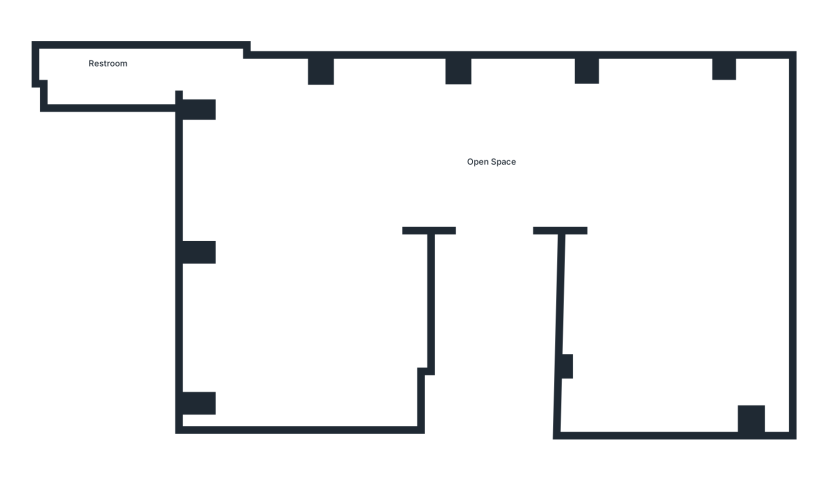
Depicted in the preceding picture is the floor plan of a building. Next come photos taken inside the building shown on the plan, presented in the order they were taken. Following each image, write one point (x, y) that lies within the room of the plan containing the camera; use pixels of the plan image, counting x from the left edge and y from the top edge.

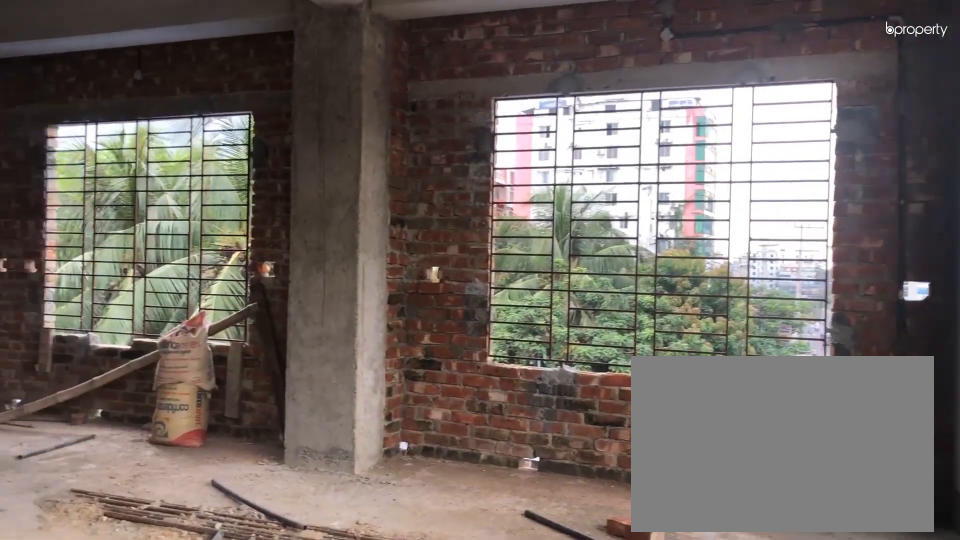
(659, 159)
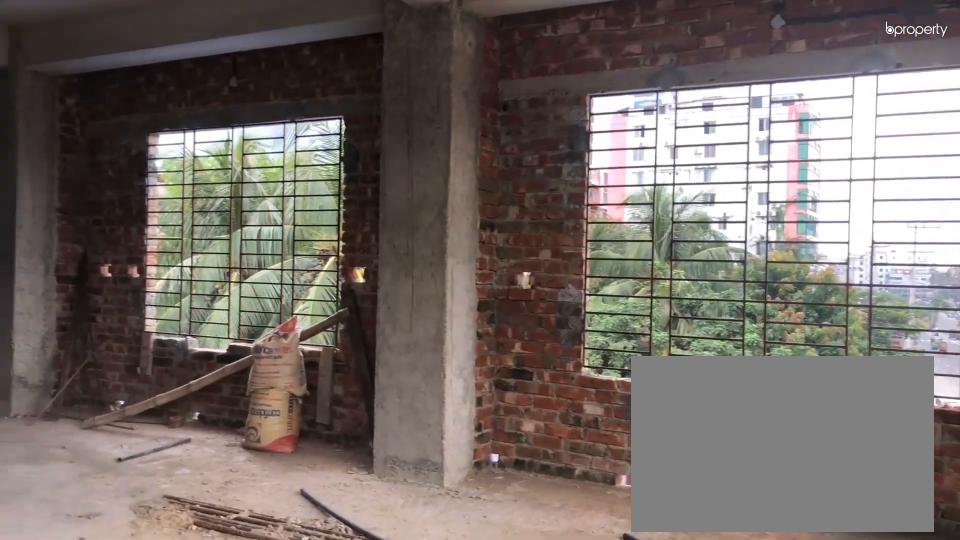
(659, 159)
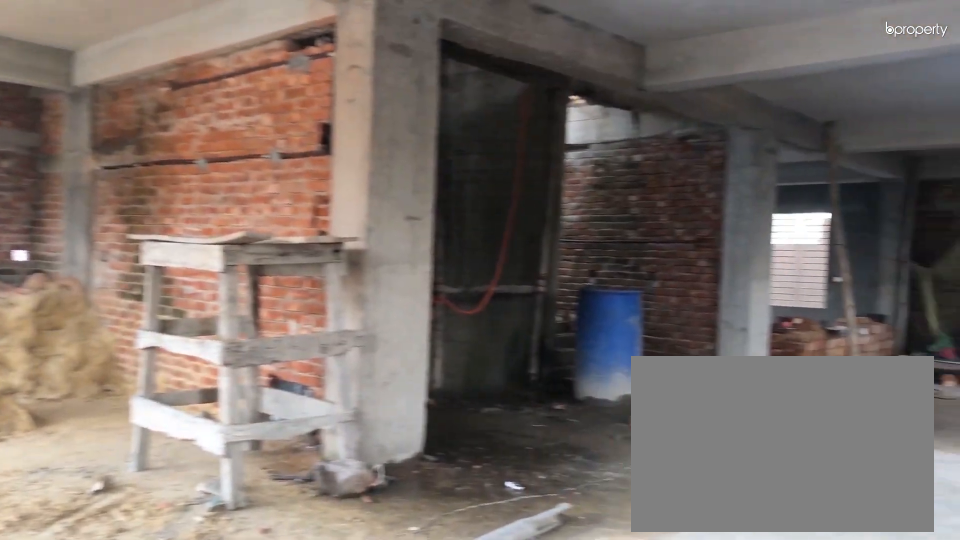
(576, 147)
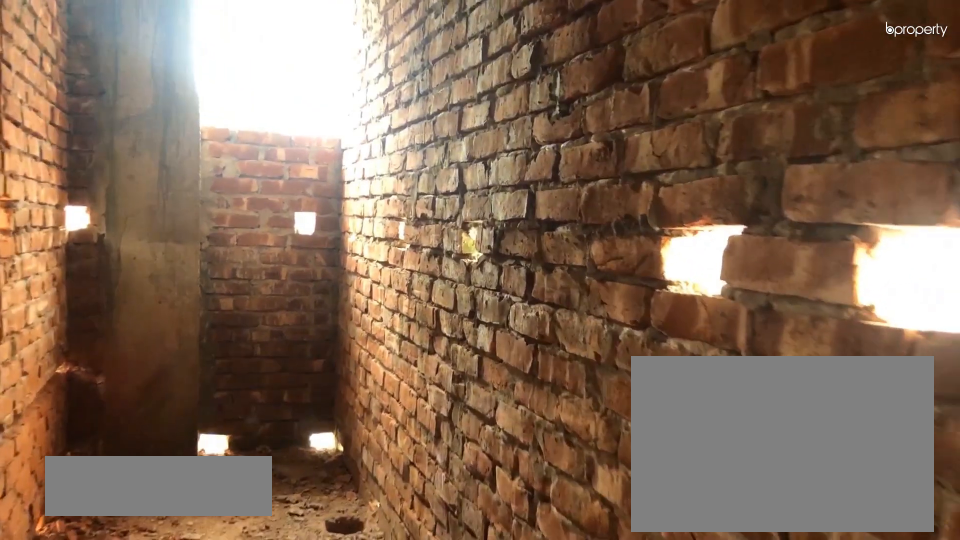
(220, 80)
